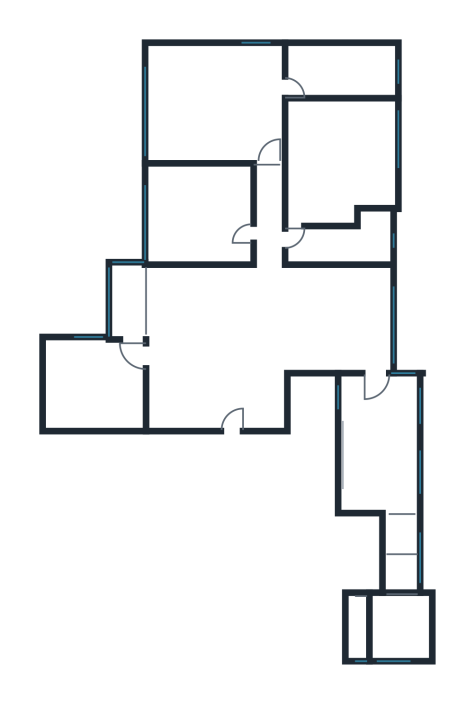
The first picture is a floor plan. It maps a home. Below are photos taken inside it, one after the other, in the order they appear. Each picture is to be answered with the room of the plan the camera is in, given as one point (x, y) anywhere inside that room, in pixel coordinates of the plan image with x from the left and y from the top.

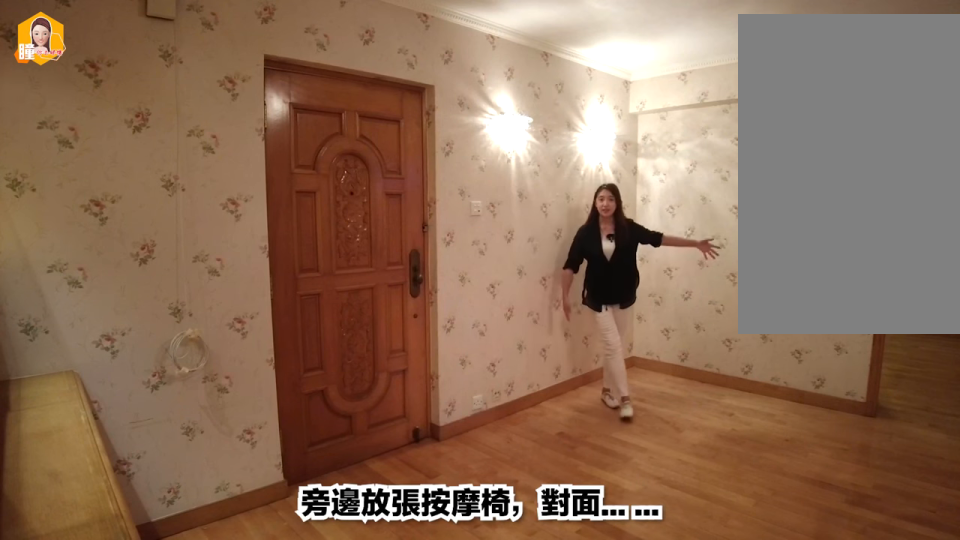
(220, 346)
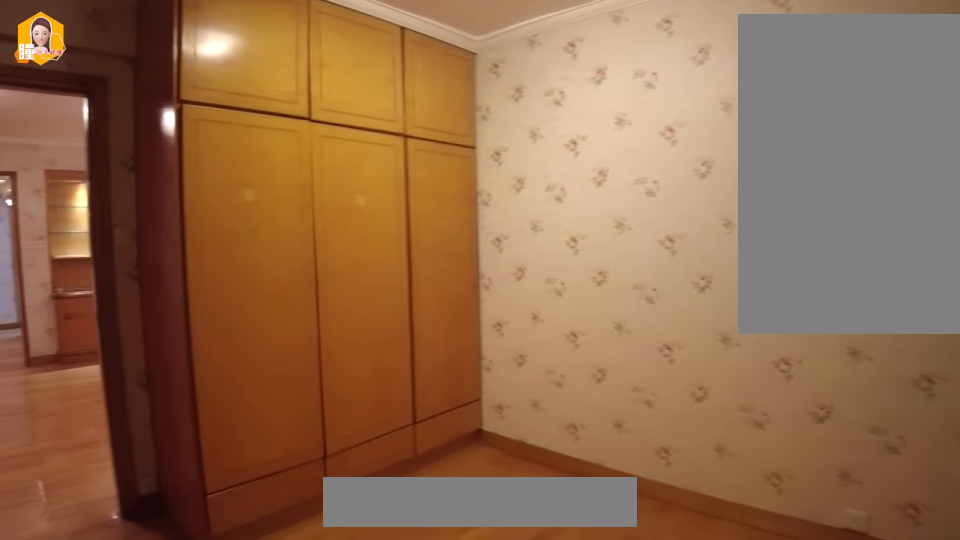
(96, 387)
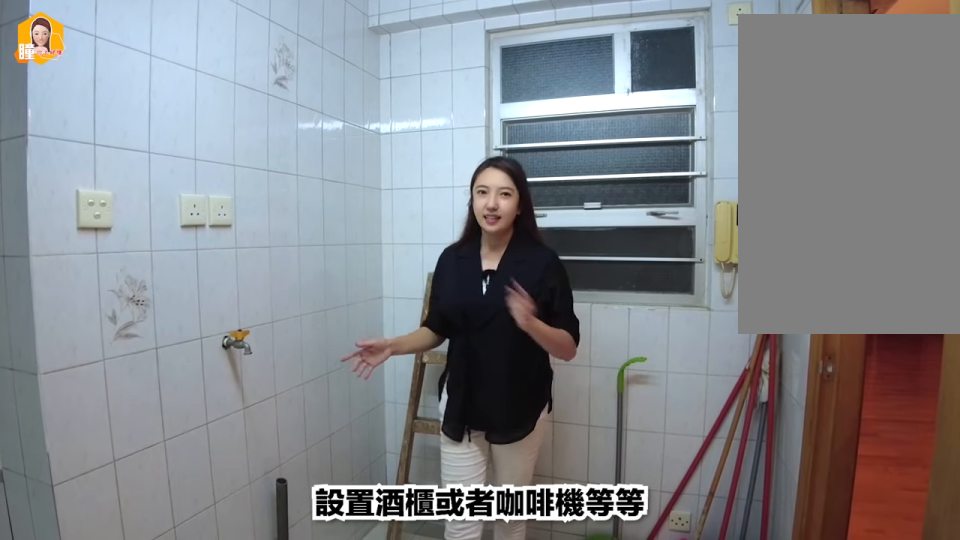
(376, 447)
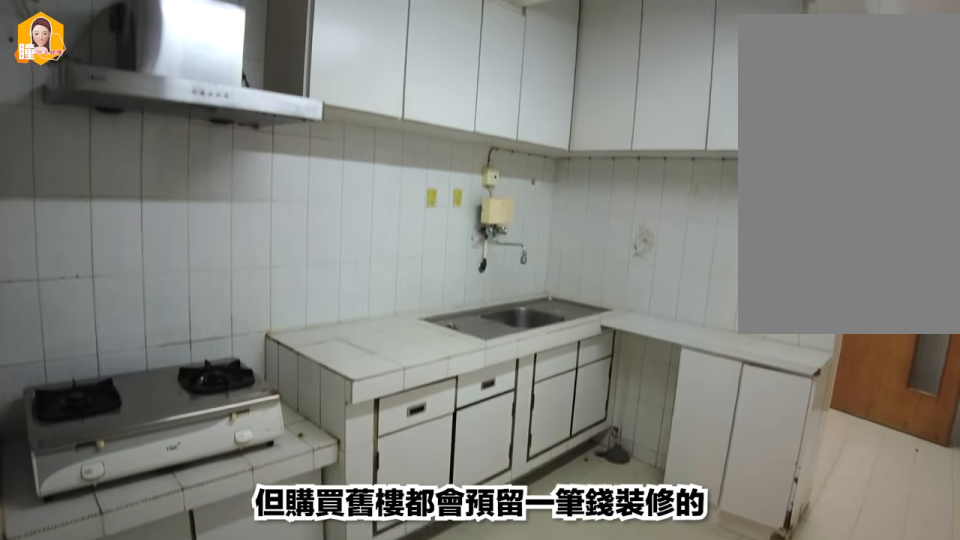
(376, 447)
